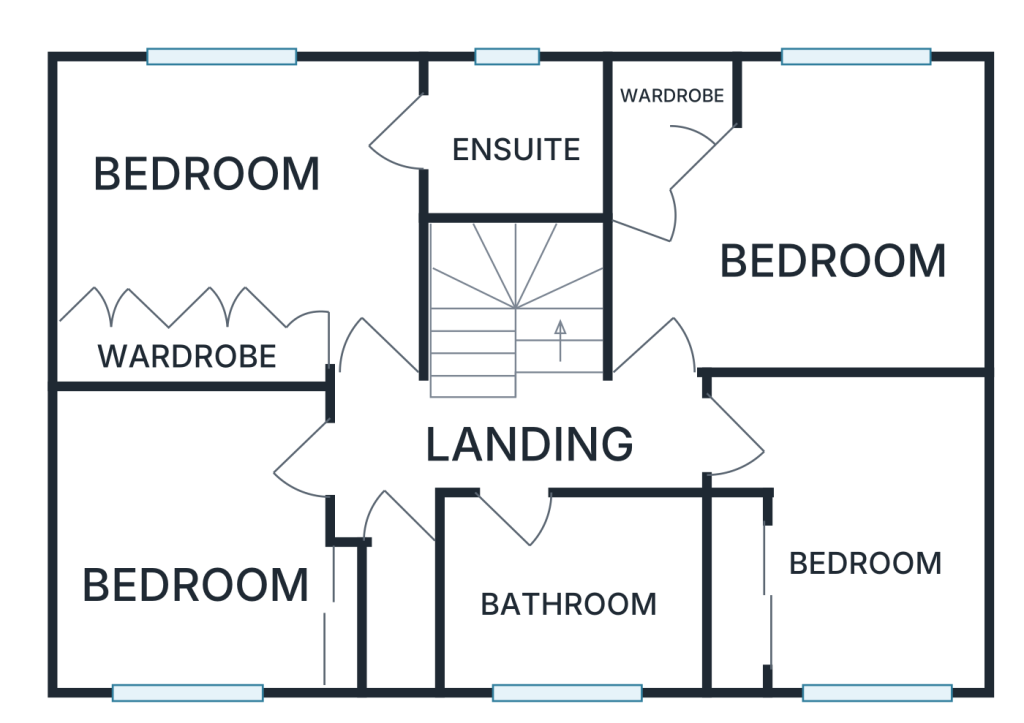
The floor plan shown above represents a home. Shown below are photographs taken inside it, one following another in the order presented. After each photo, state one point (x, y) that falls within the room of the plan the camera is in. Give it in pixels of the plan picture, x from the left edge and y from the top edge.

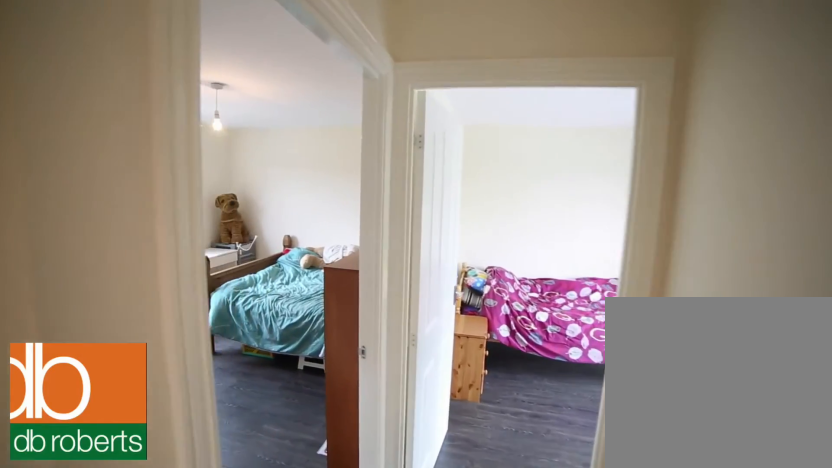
(512, 436)
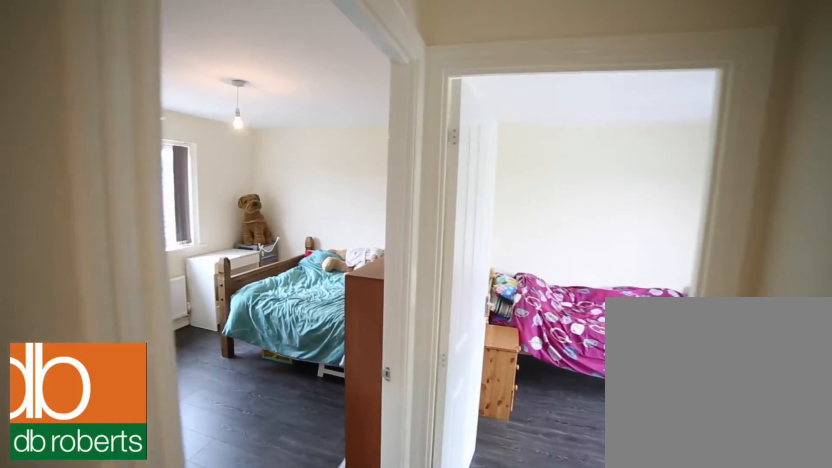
(512, 436)
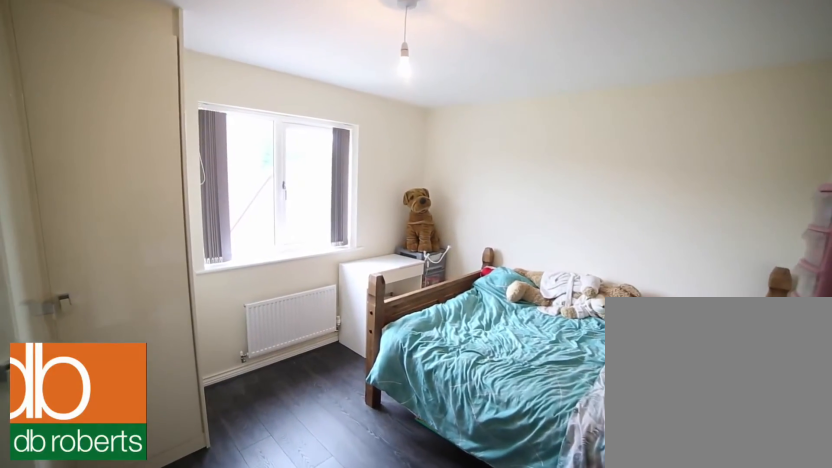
(796, 219)
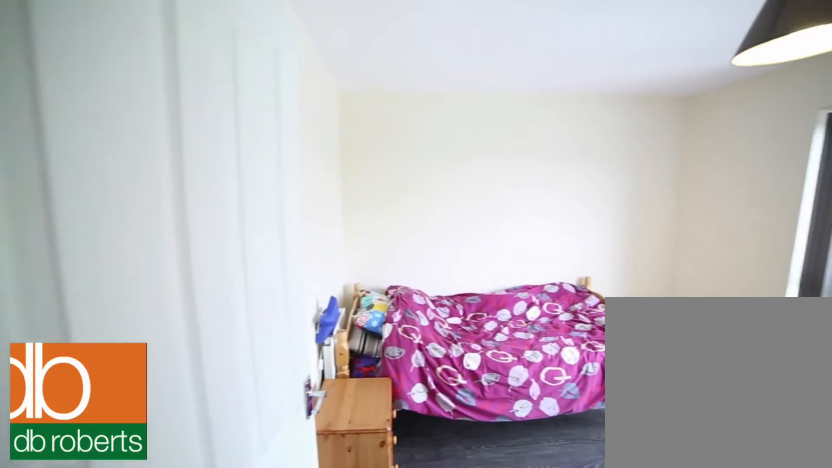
(852, 535)
